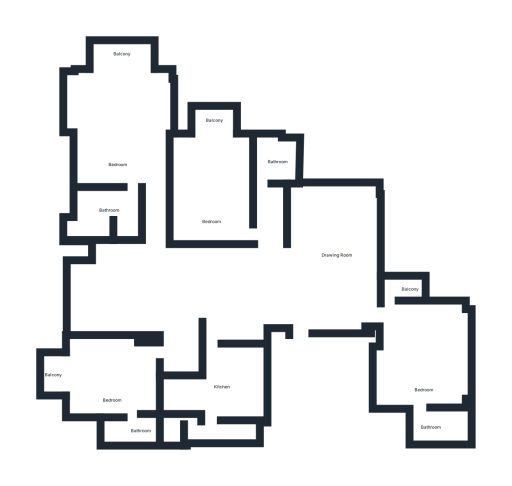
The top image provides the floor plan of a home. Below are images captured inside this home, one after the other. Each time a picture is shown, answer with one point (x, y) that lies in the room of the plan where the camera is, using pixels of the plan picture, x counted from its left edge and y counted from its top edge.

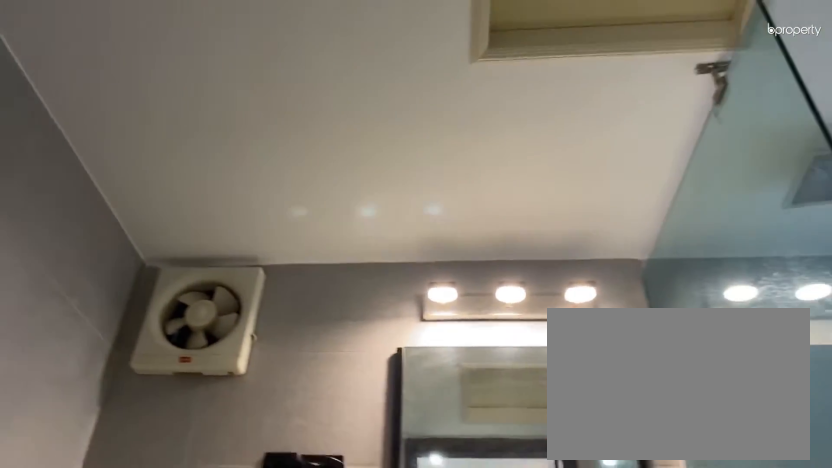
(129, 430)
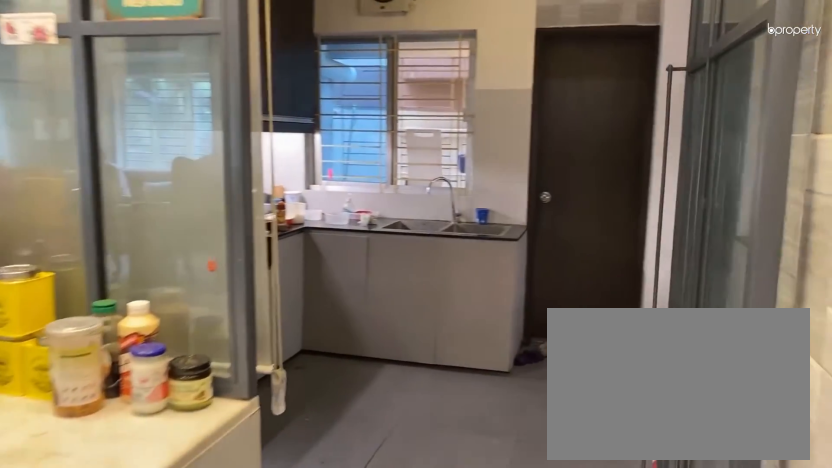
(220, 330)
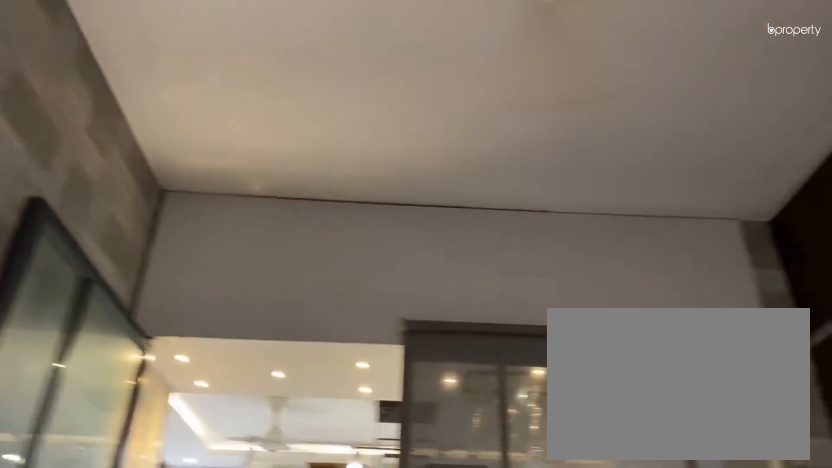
(224, 382)
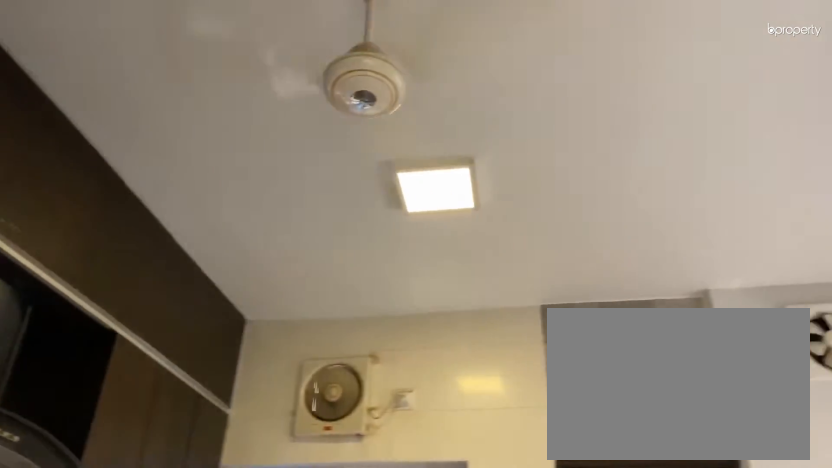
(224, 382)
